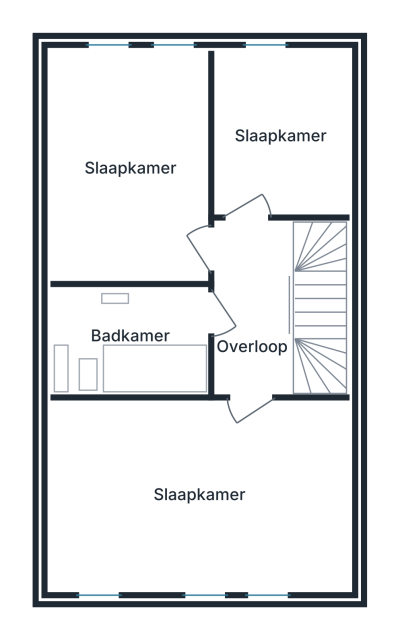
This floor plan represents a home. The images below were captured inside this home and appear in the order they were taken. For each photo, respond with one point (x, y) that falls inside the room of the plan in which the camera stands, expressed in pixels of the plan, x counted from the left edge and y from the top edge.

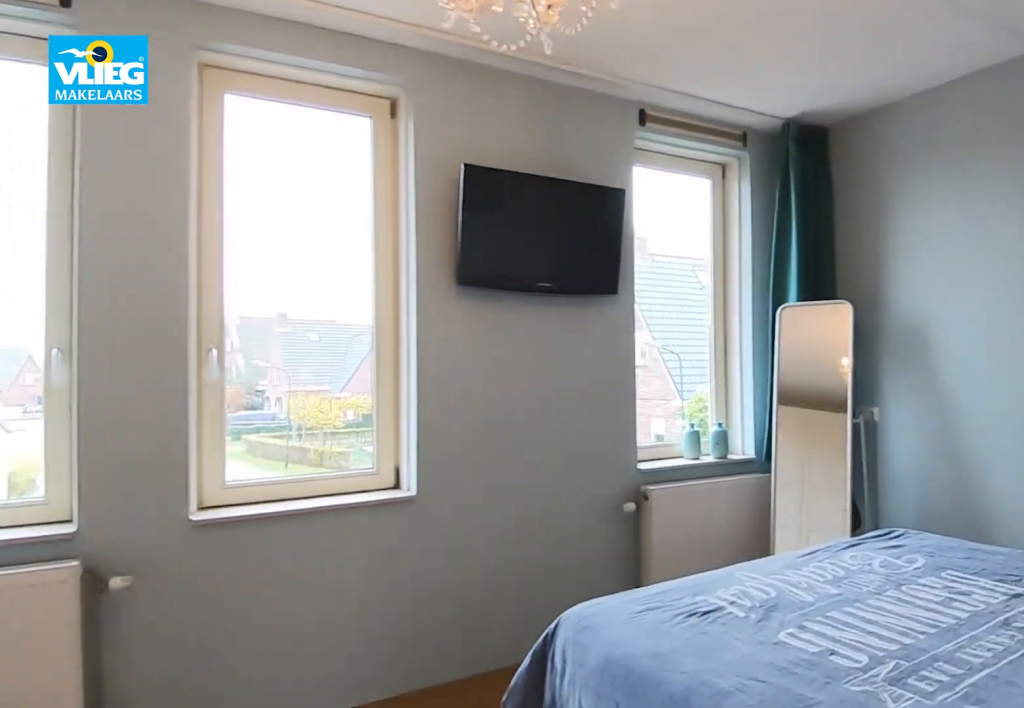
(198, 494)
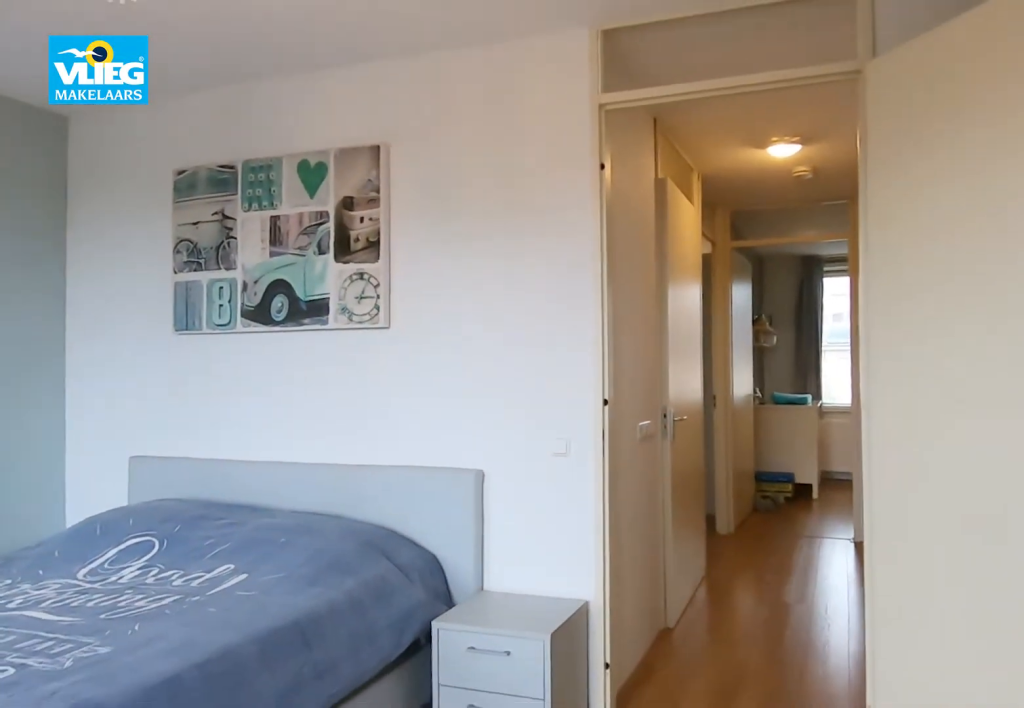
(198, 494)
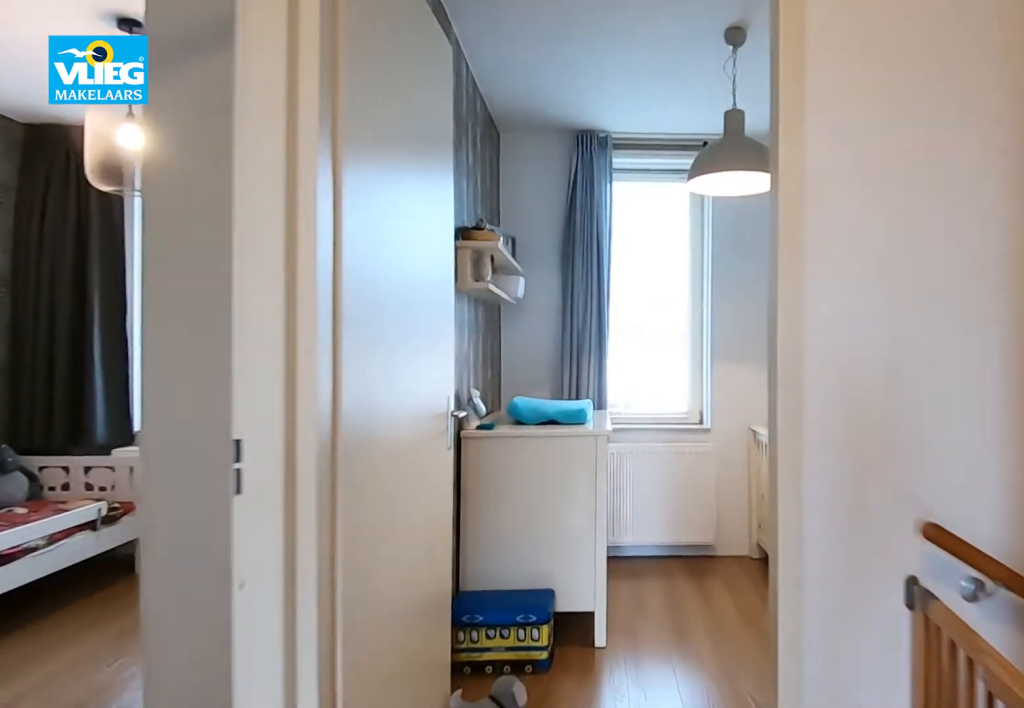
(265, 308)
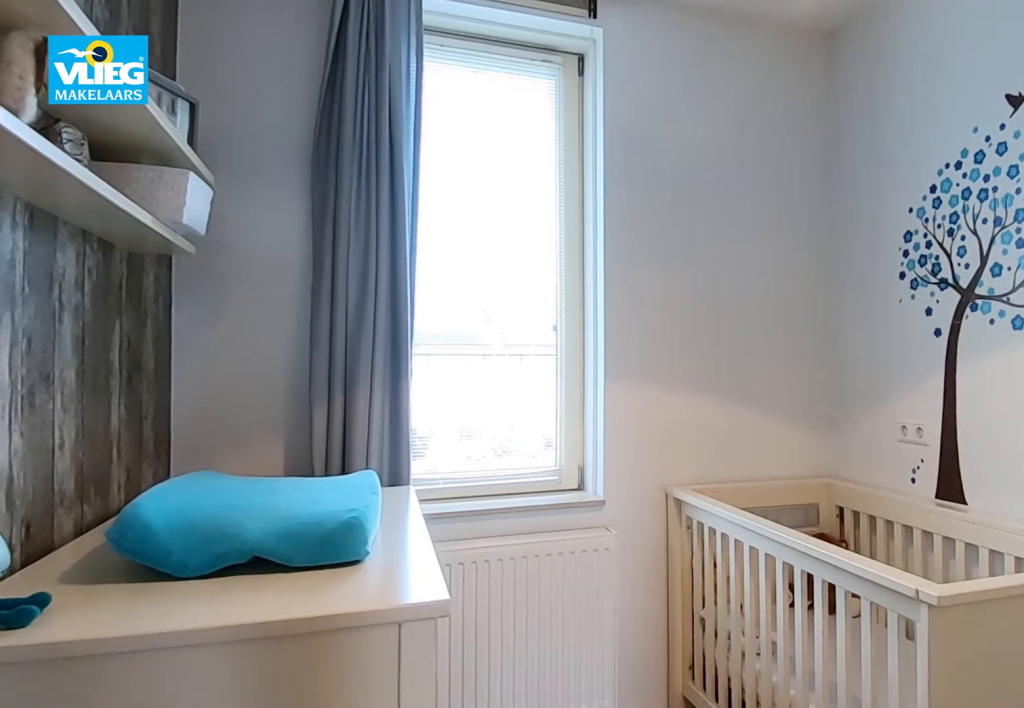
(288, 106)
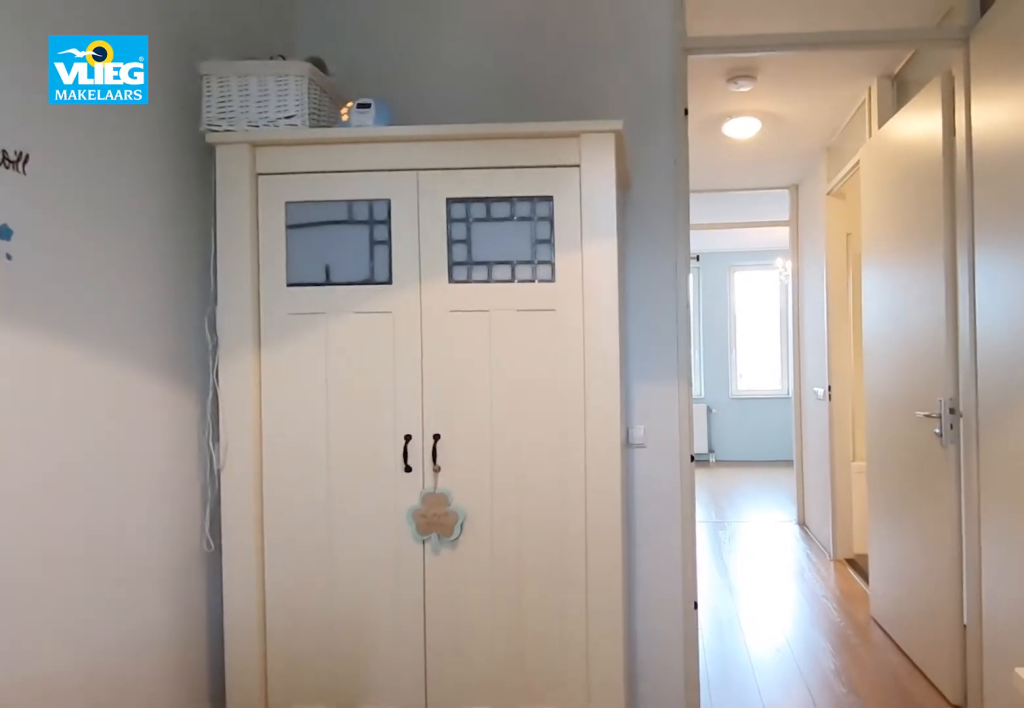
(288, 106)
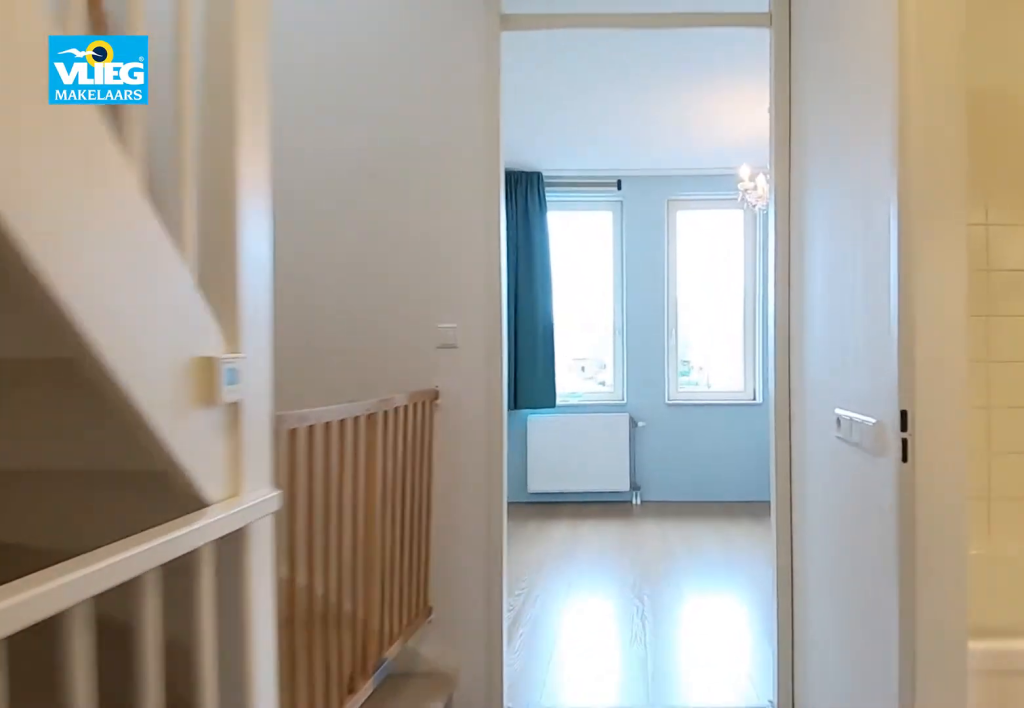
(265, 308)
